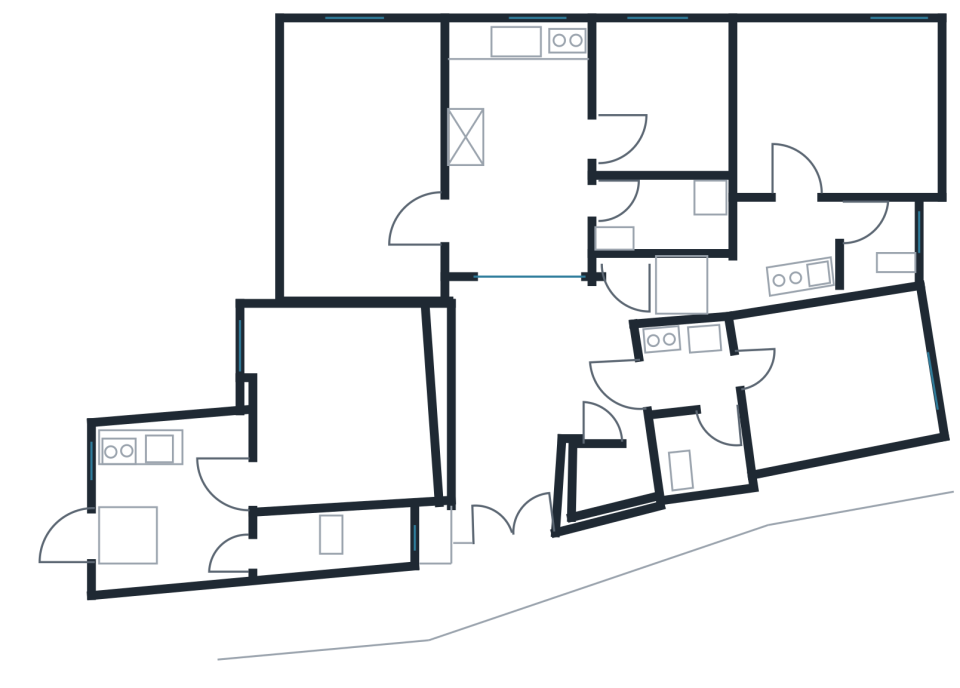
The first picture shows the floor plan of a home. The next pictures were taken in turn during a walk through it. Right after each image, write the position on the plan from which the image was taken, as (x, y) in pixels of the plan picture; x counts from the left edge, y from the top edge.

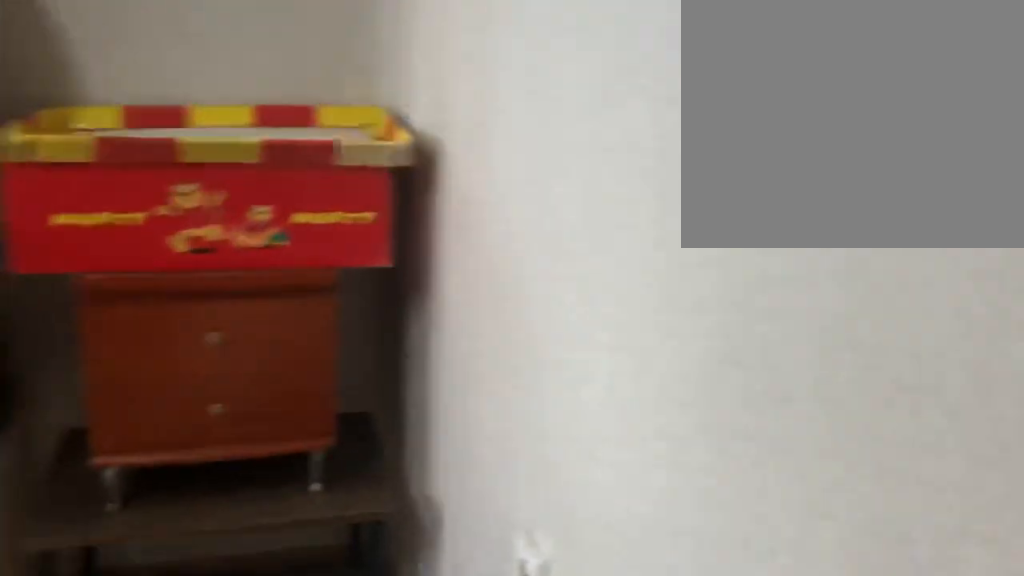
(815, 132)
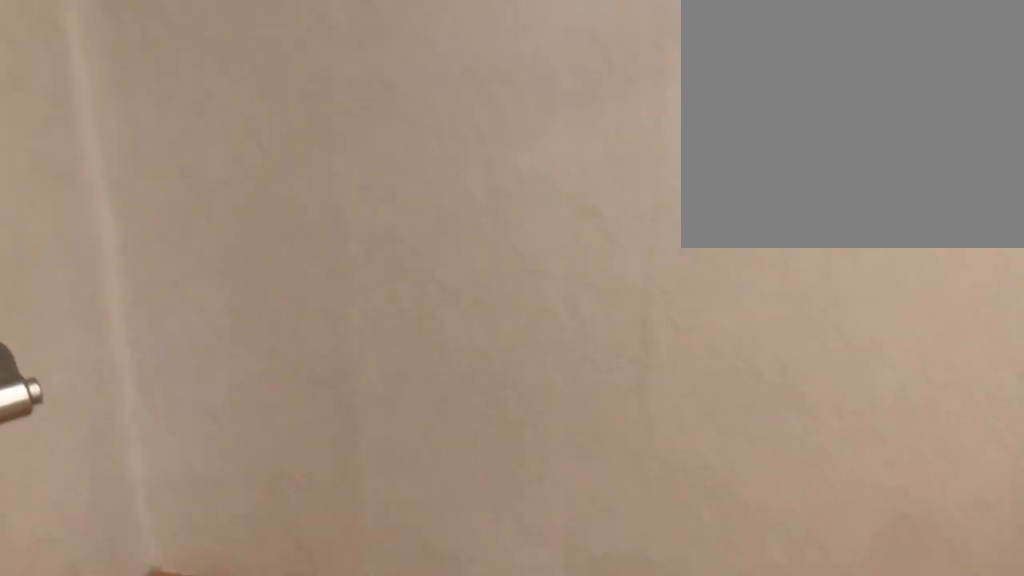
(830, 115)
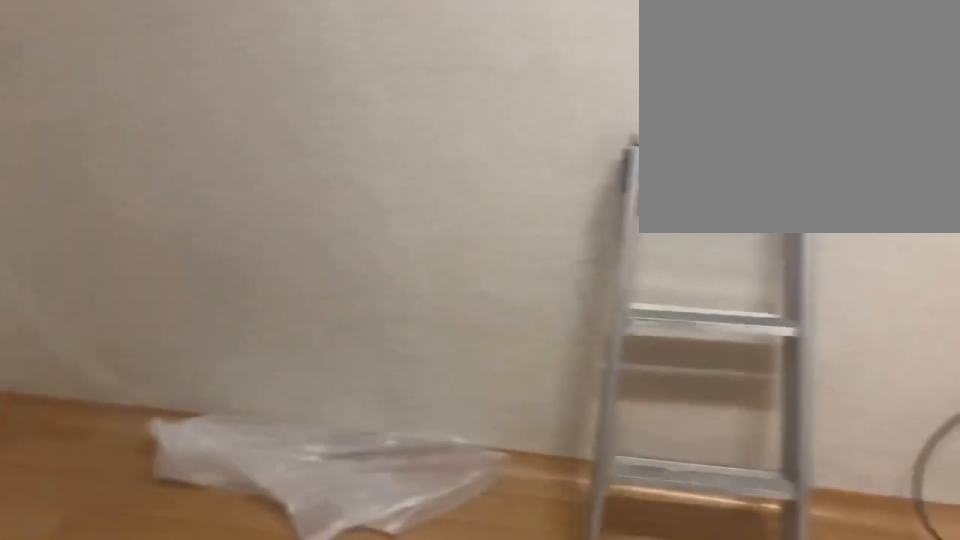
(821, 131)
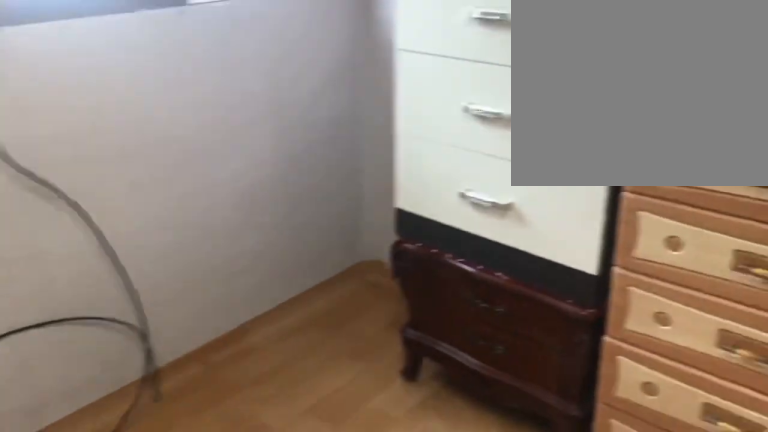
(816, 138)
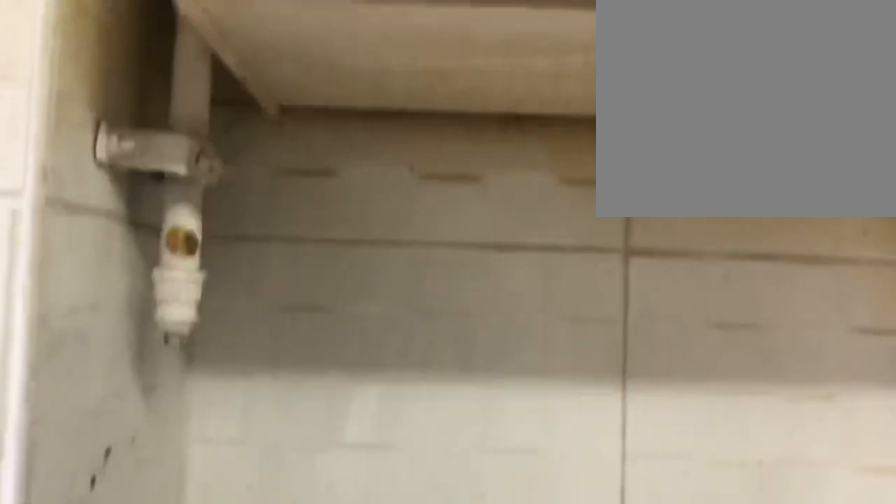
(681, 377)
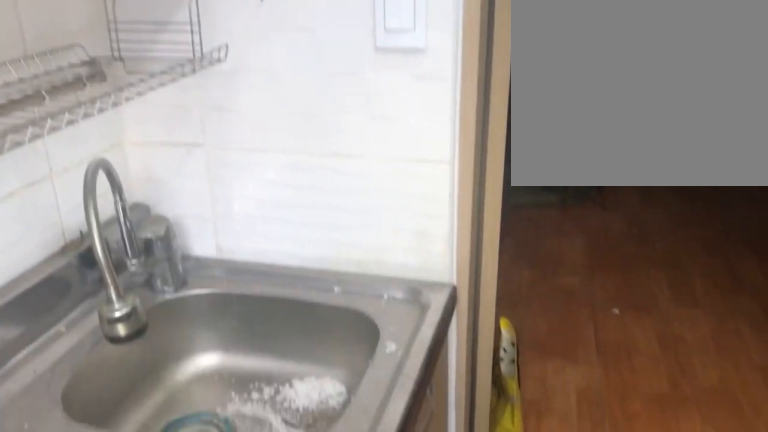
(695, 380)
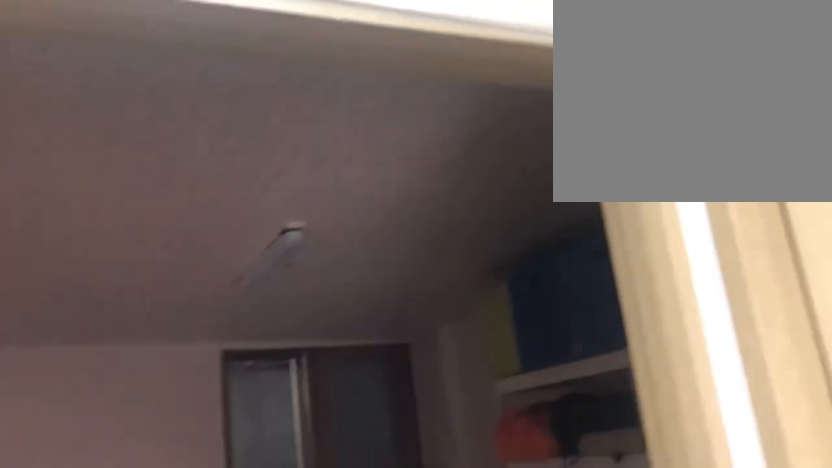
(700, 373)
